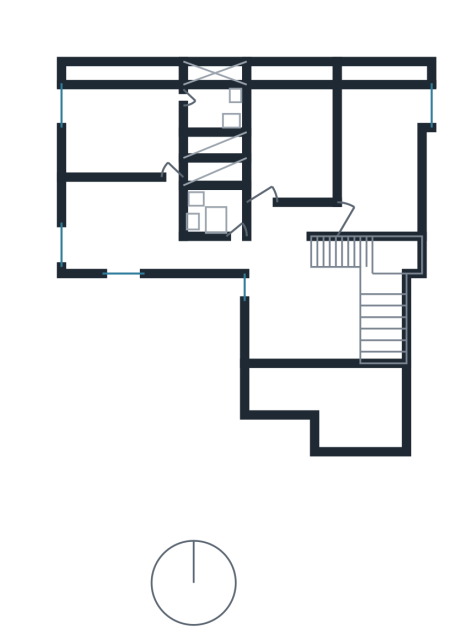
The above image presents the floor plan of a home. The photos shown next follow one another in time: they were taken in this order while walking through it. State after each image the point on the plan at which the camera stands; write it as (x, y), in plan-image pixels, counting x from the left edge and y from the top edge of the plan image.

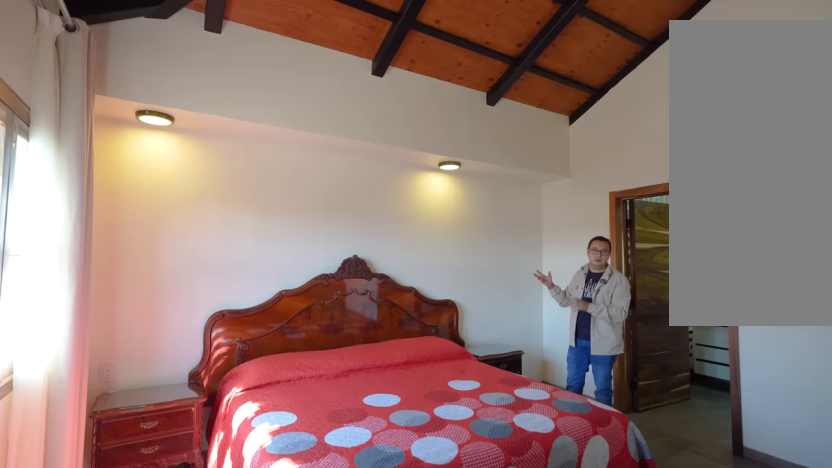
(170, 150)
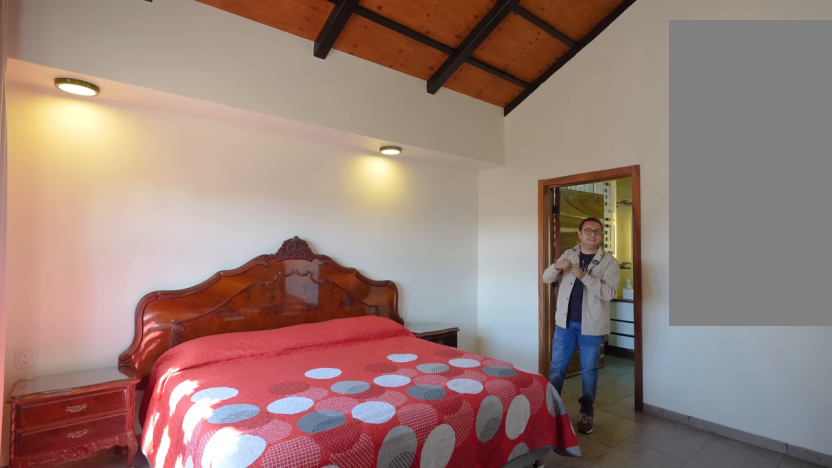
(125, 158)
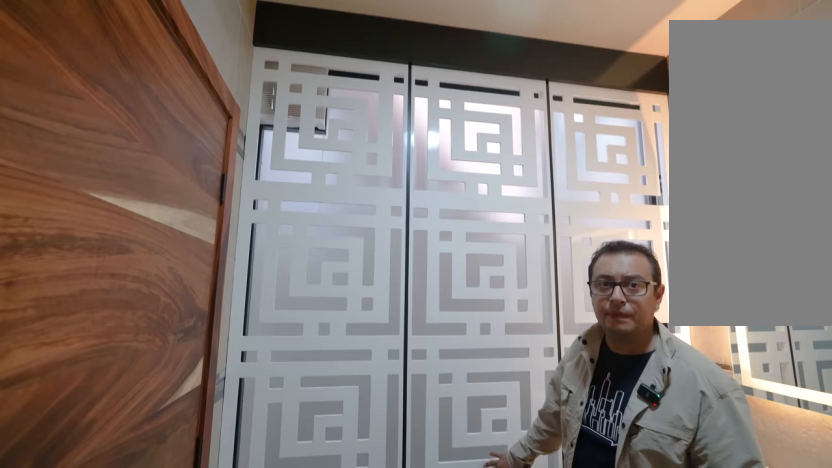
(214, 106)
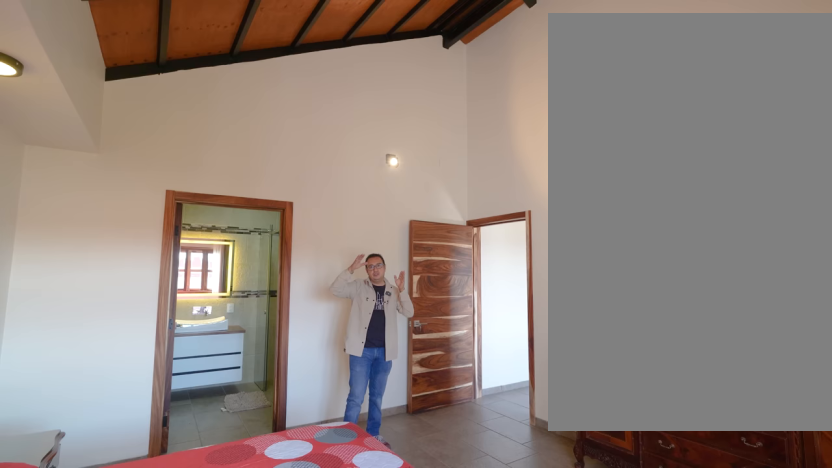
(120, 119)
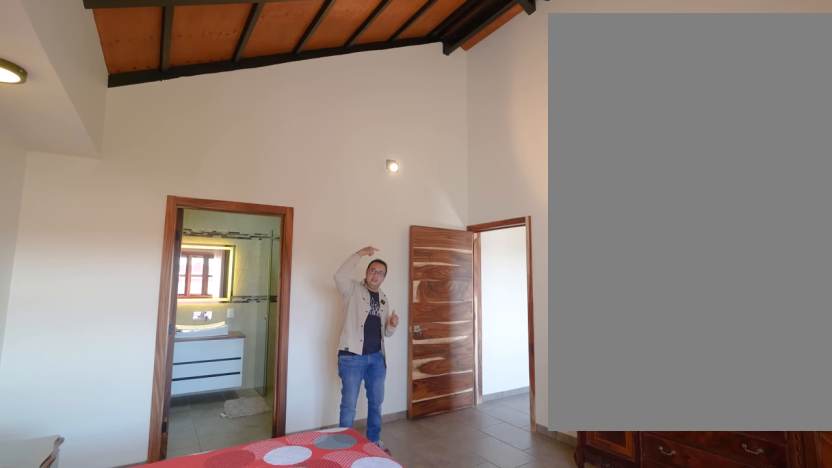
(115, 142)
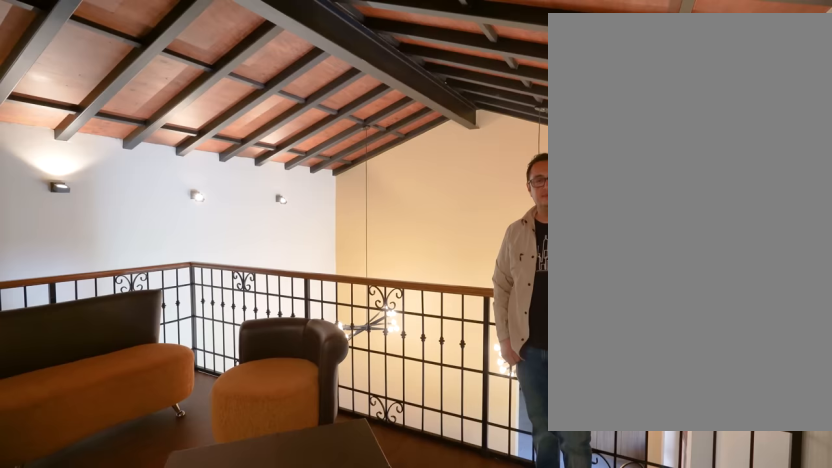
(285, 287)
